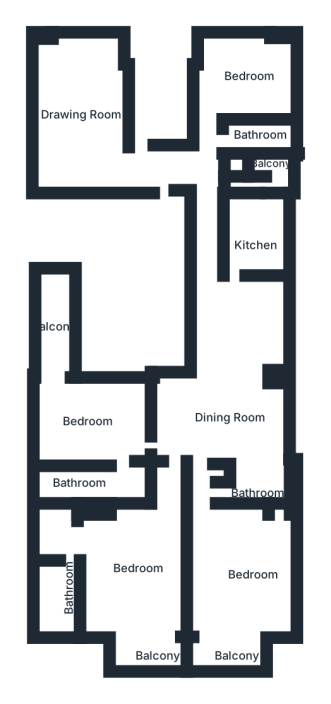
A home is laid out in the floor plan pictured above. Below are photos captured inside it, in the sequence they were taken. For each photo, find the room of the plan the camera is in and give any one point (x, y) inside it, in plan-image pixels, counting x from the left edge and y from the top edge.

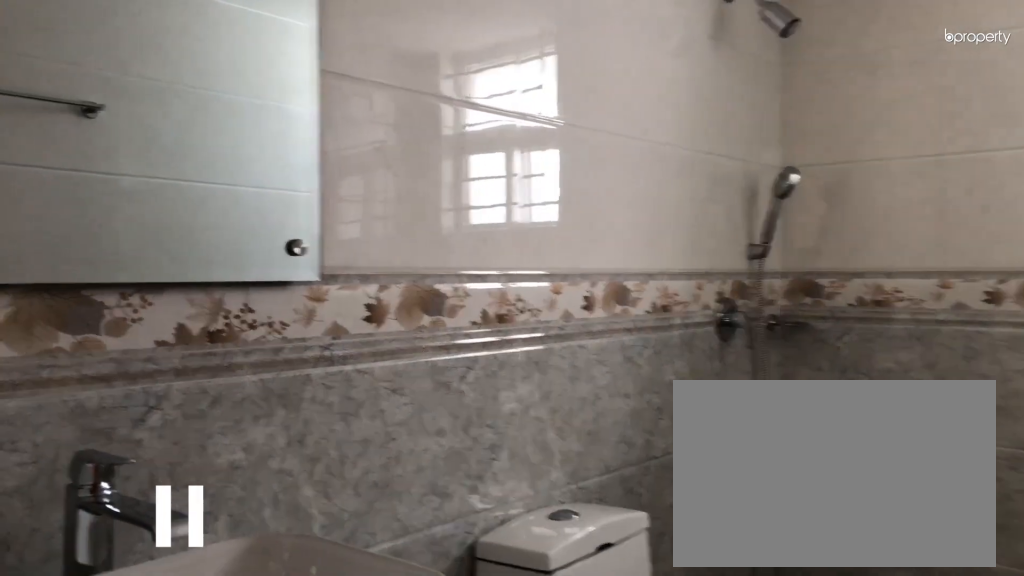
(247, 489)
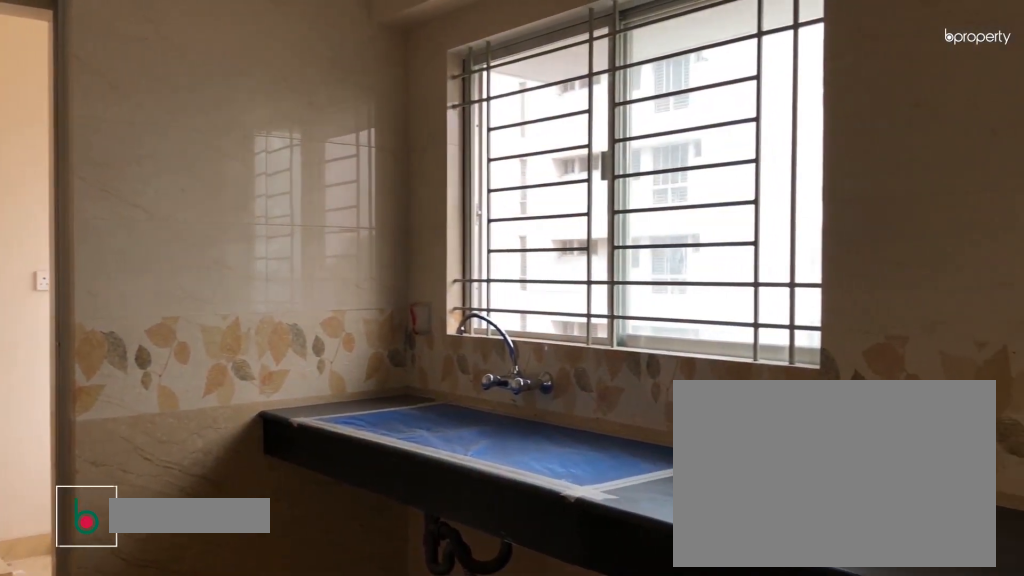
(251, 233)
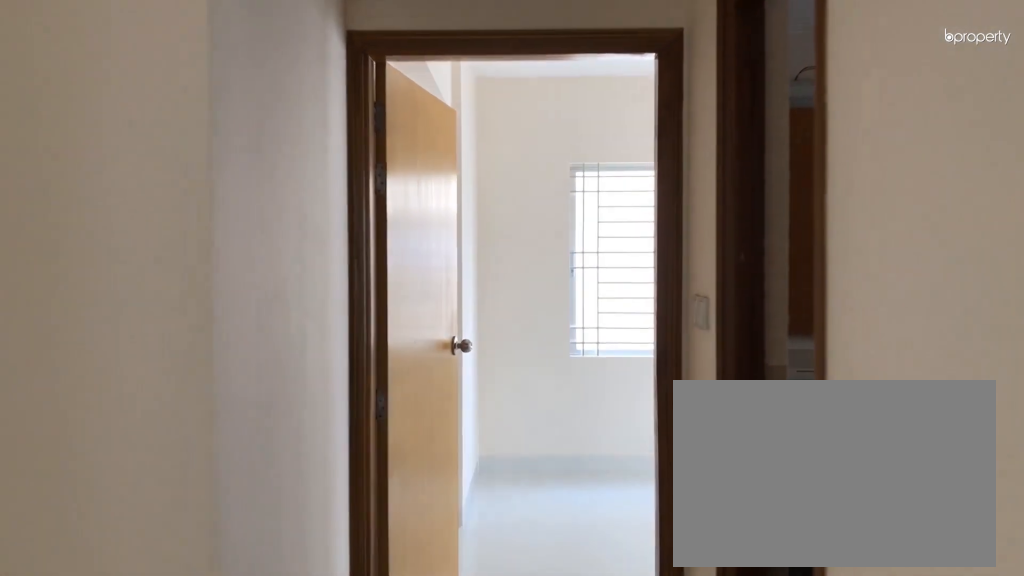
(207, 263)
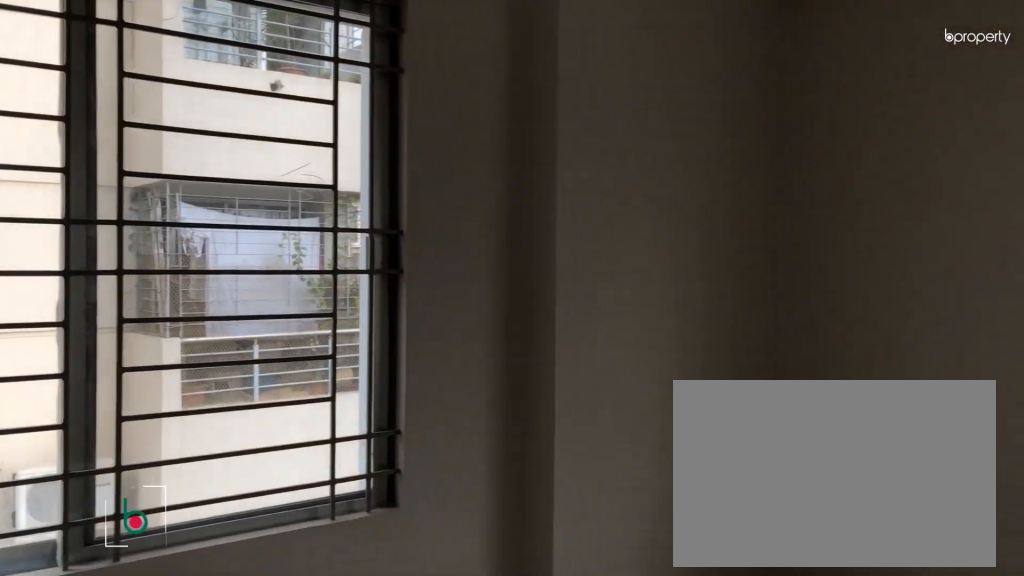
(238, 71)
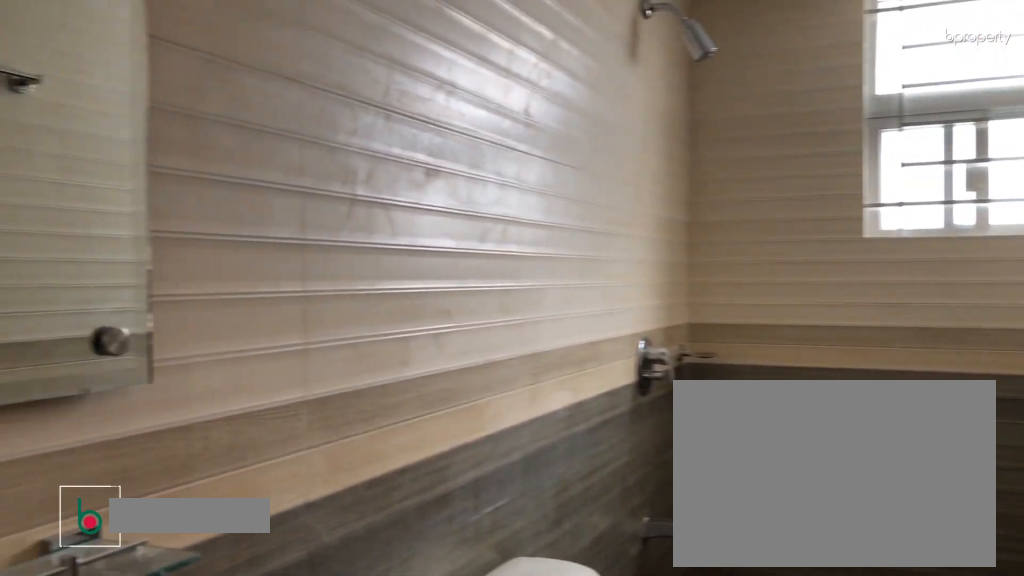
(259, 134)
